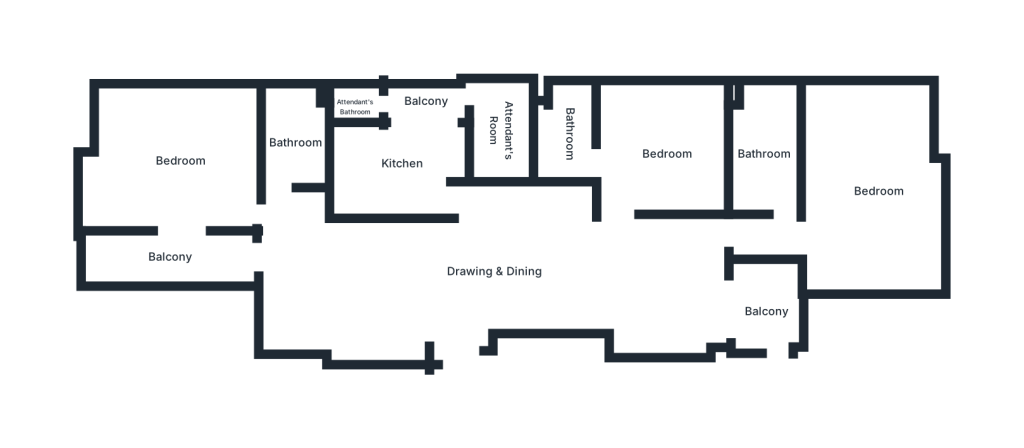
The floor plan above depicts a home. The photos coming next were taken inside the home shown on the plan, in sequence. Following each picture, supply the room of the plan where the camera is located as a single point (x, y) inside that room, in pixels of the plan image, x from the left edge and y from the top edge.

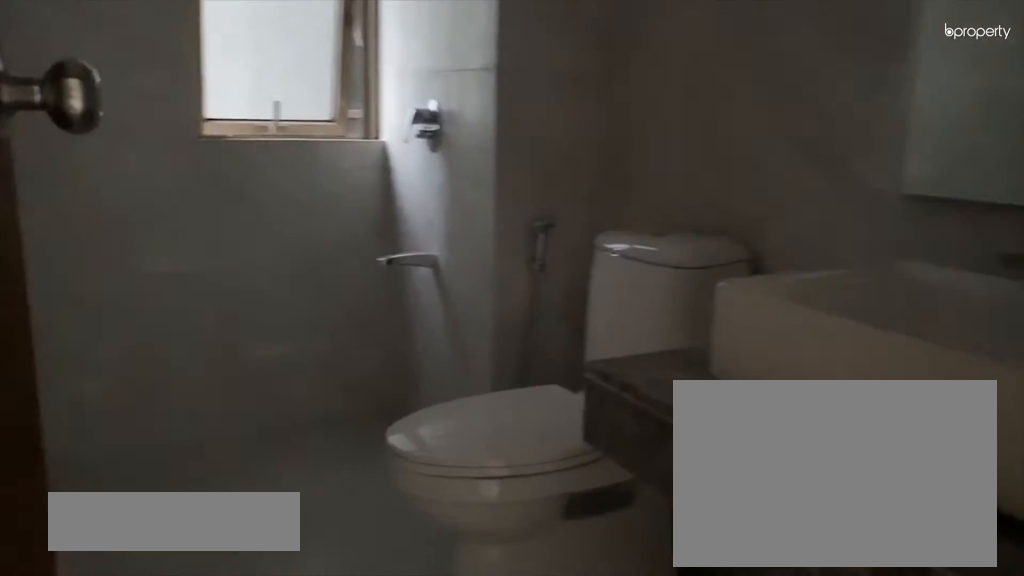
(294, 149)
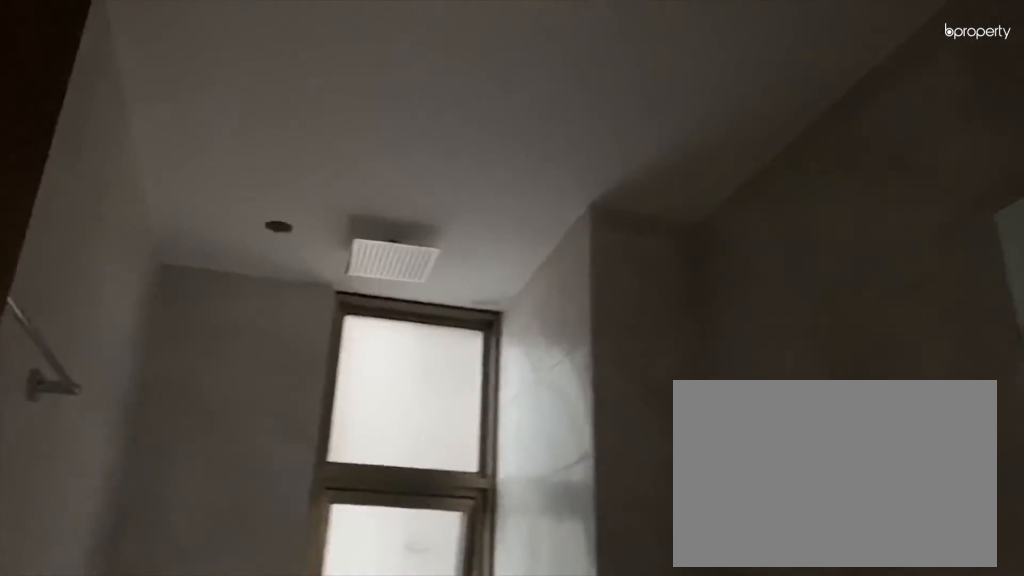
(294, 149)
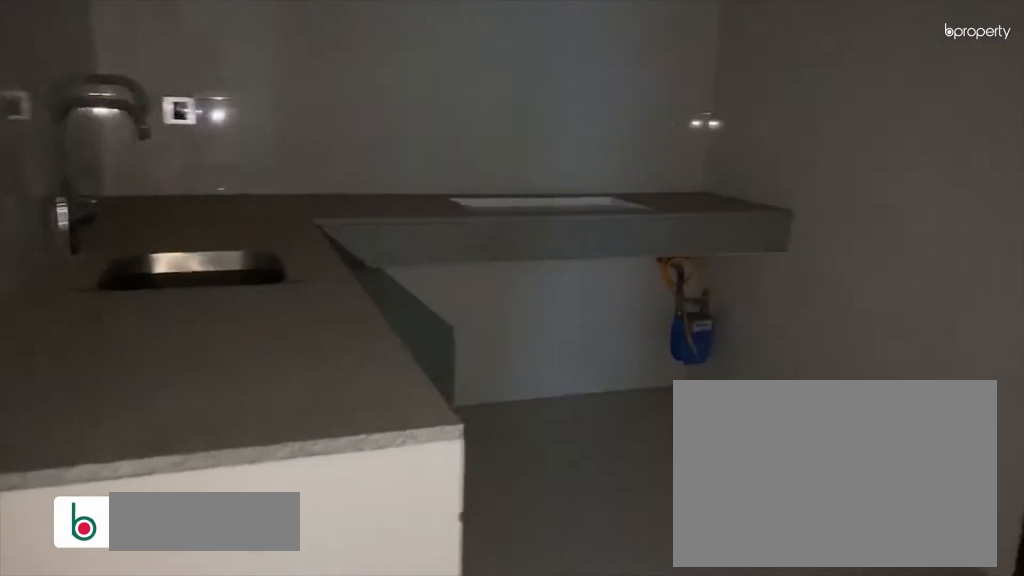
(402, 166)
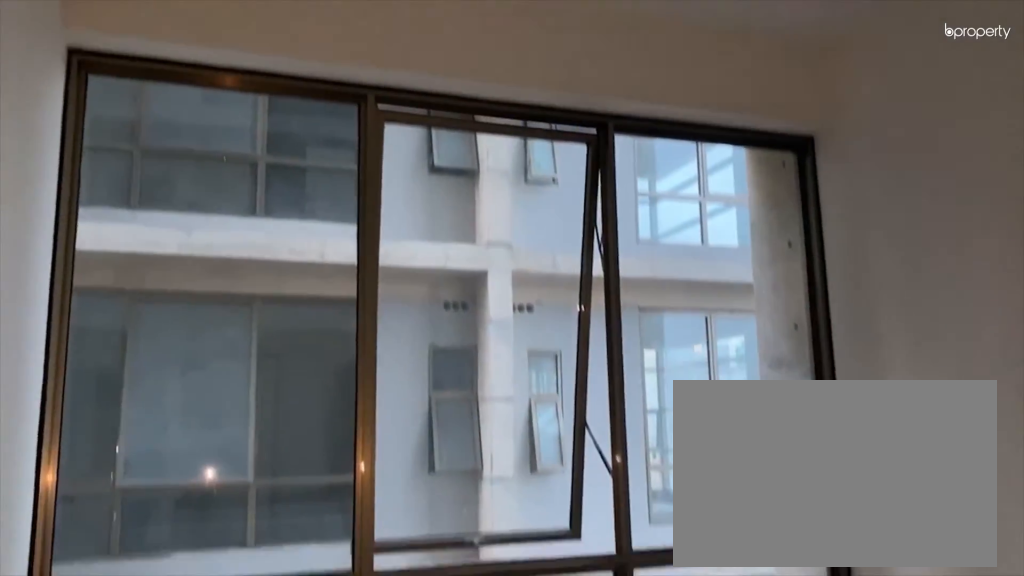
(657, 154)
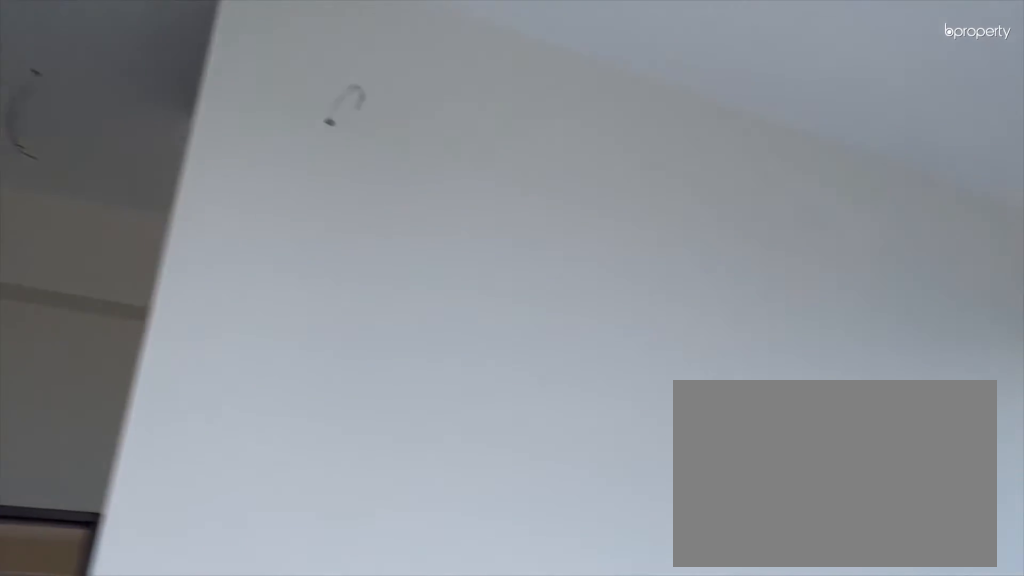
(878, 240)
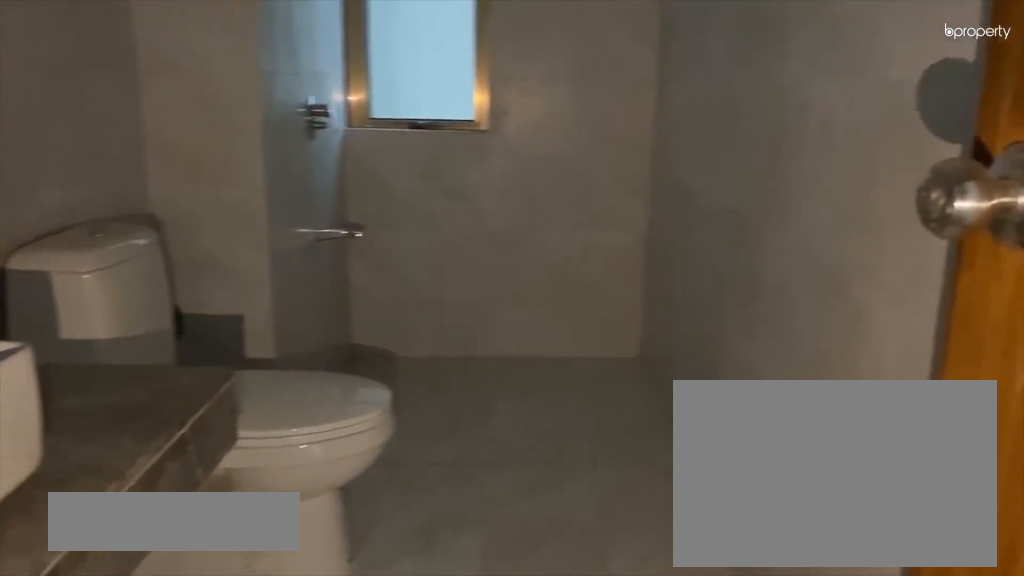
(762, 156)
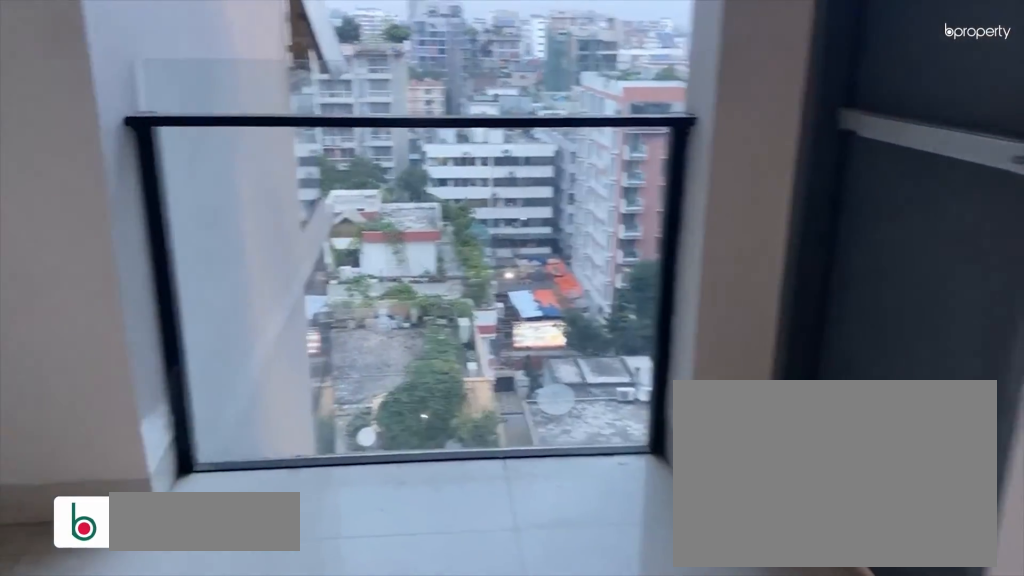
(765, 304)
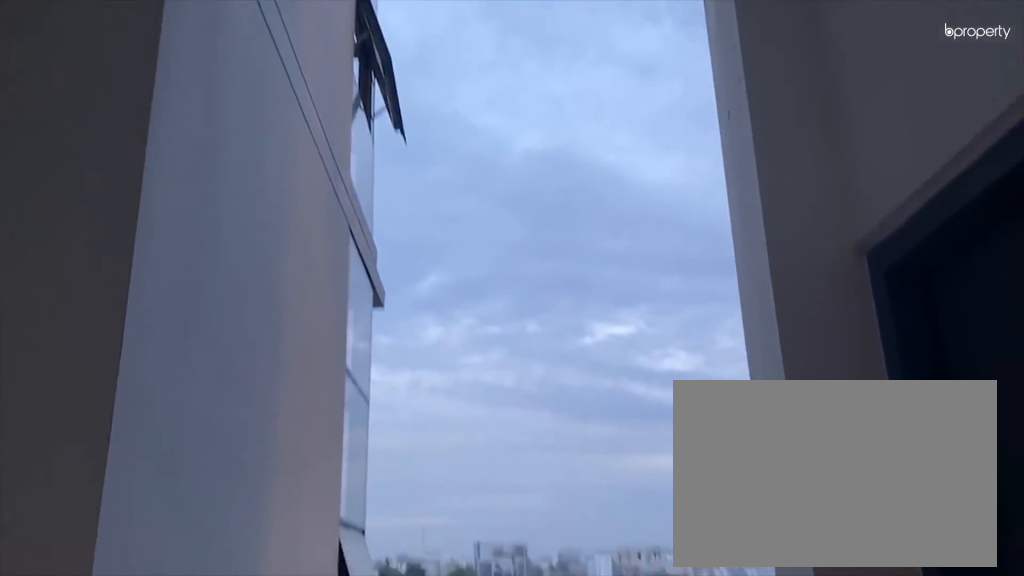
(765, 304)
